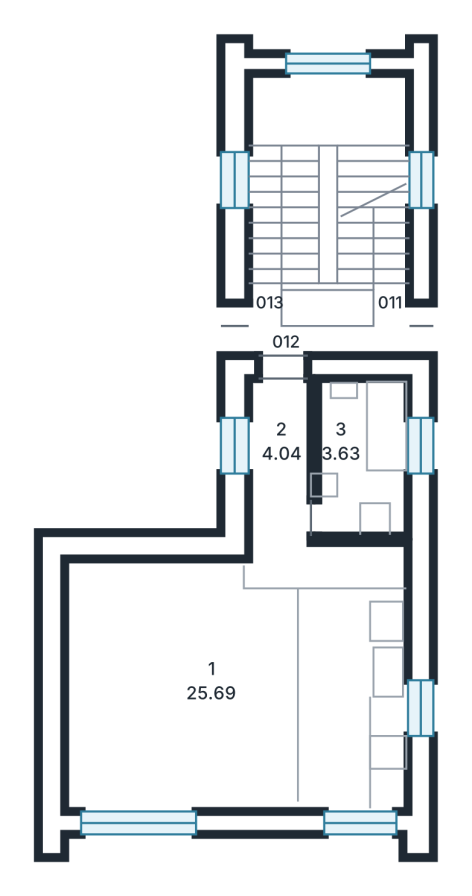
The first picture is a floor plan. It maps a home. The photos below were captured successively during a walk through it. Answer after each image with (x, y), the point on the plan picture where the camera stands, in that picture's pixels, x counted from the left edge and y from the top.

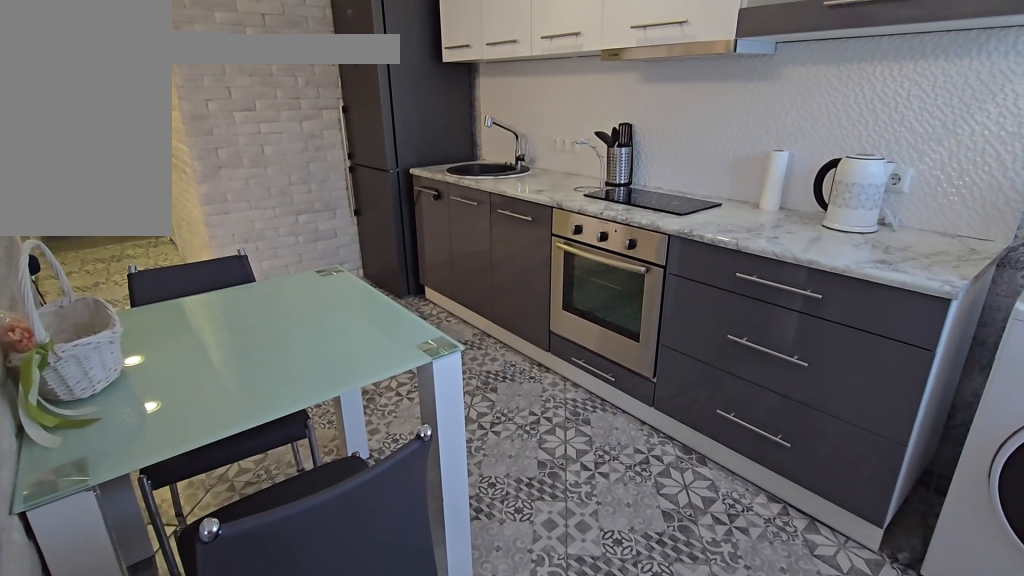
(358, 697)
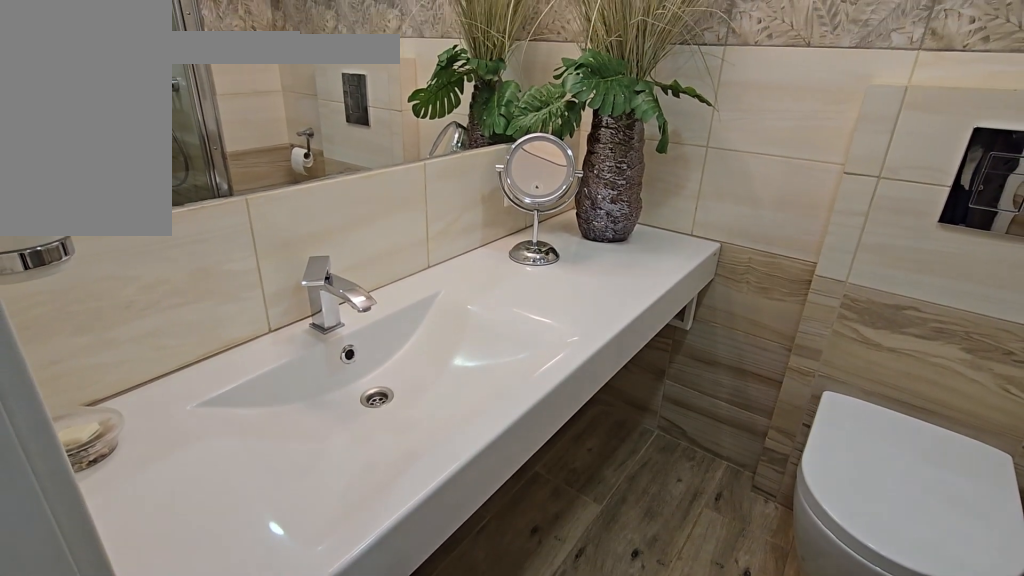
(364, 458)
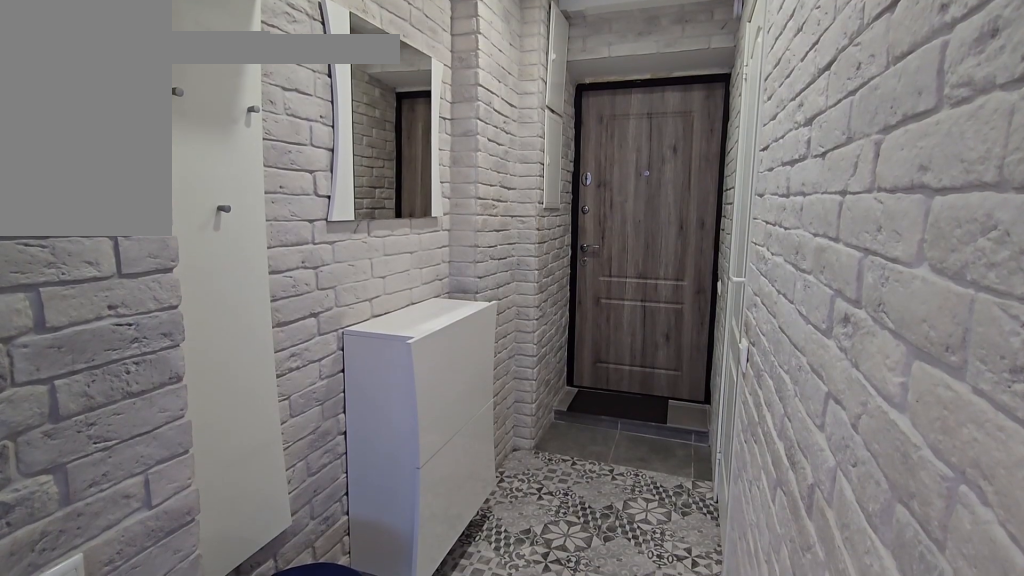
(276, 458)
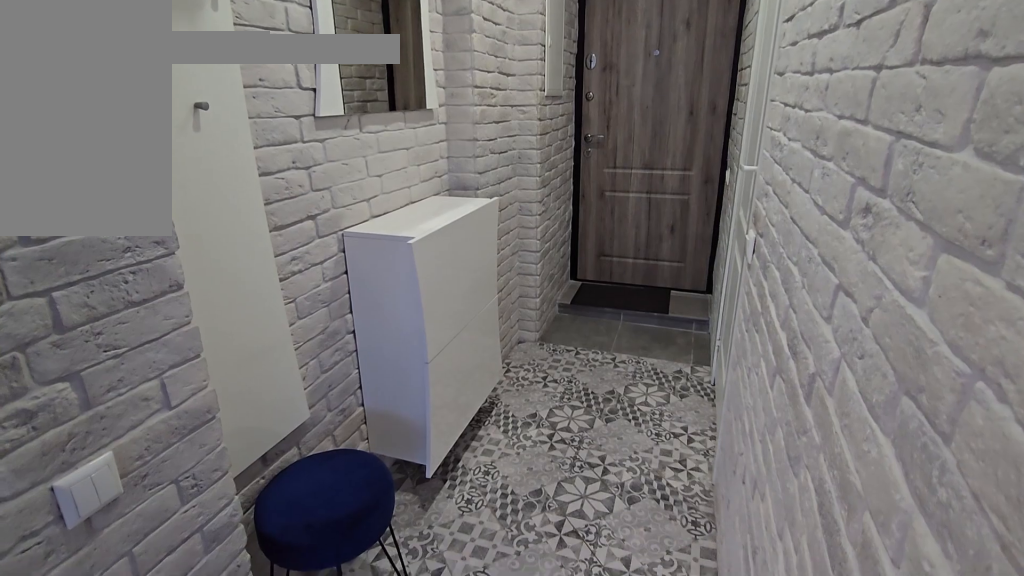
(276, 458)
